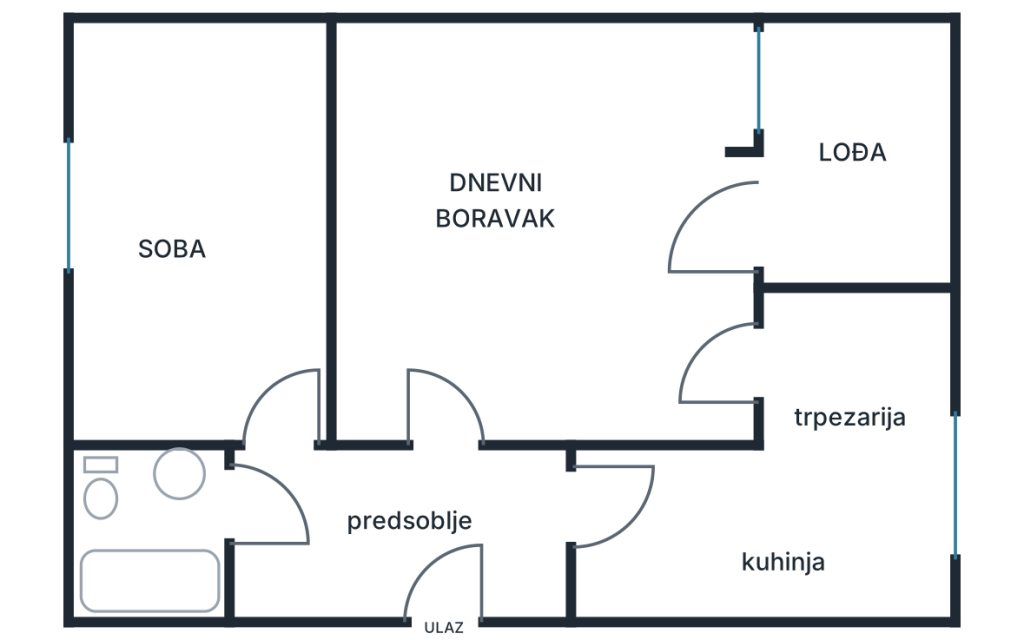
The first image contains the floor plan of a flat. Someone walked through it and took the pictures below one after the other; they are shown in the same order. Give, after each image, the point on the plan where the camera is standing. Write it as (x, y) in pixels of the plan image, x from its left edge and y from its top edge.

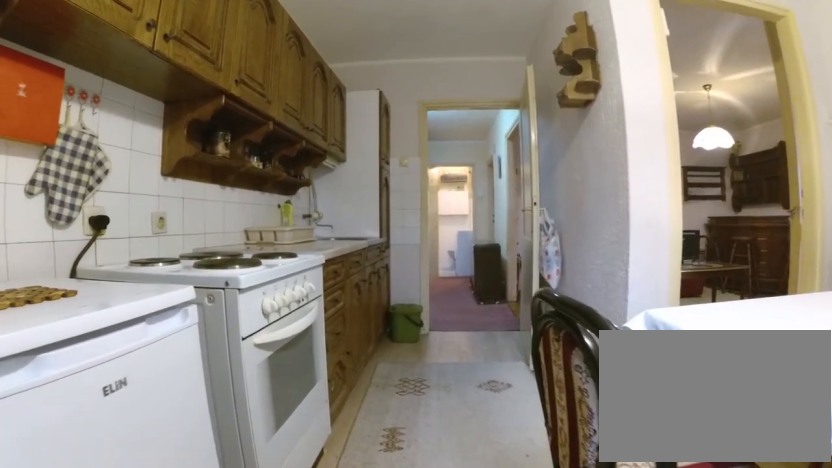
(897, 508)
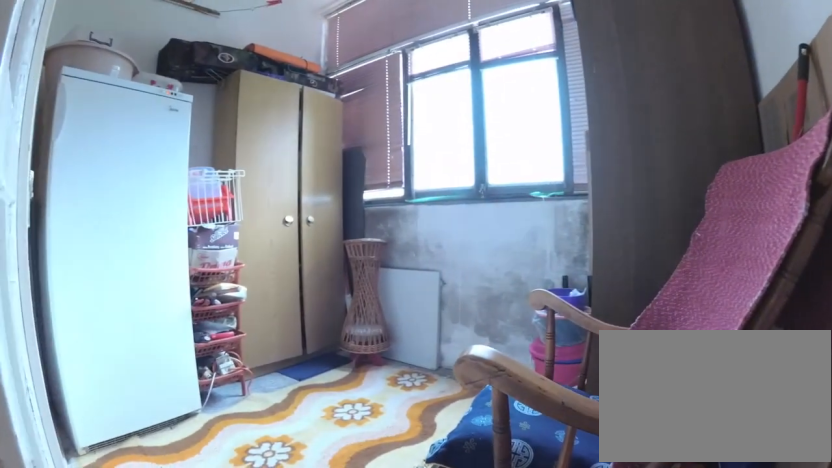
(742, 234)
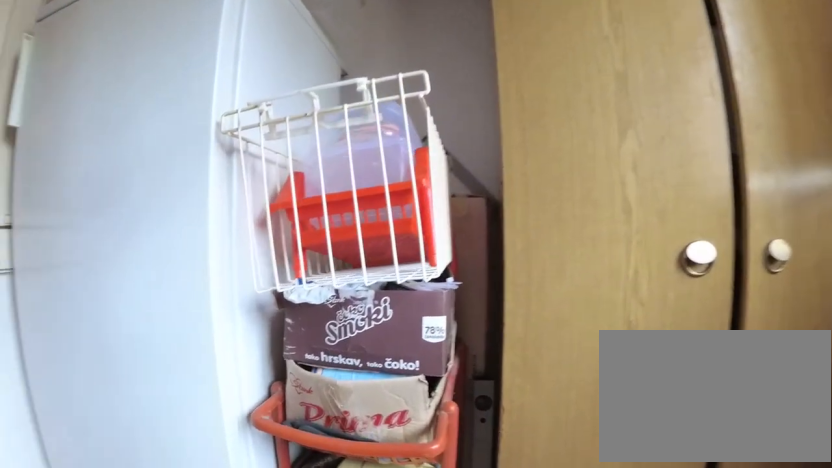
(882, 109)
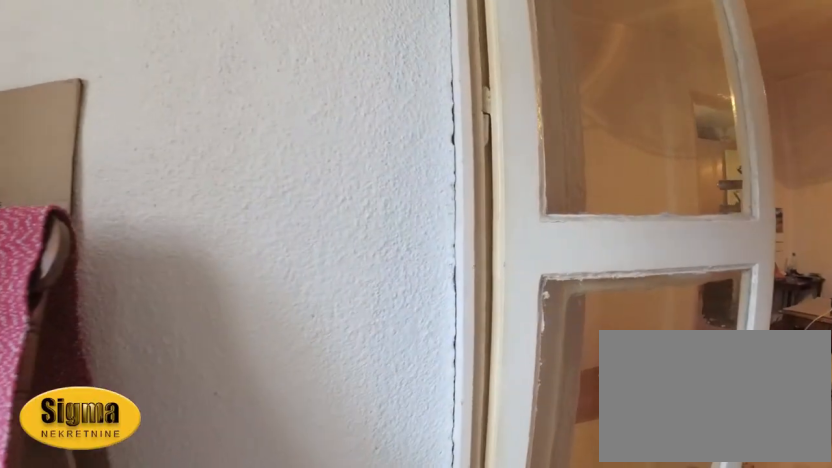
(821, 194)
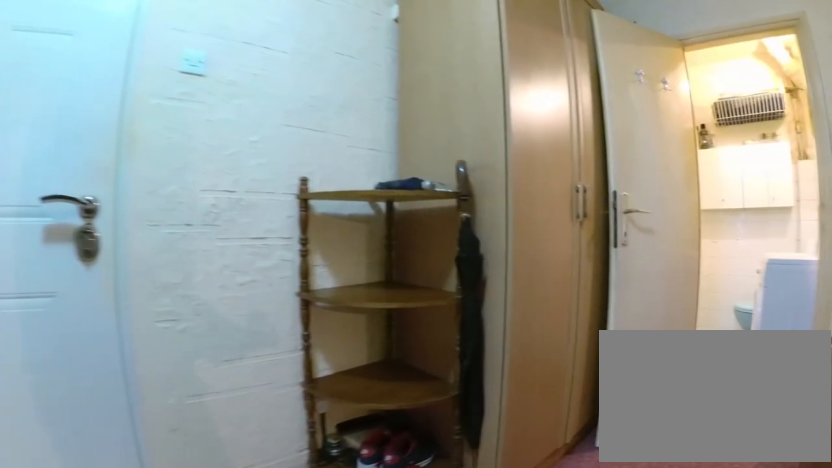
(438, 494)
